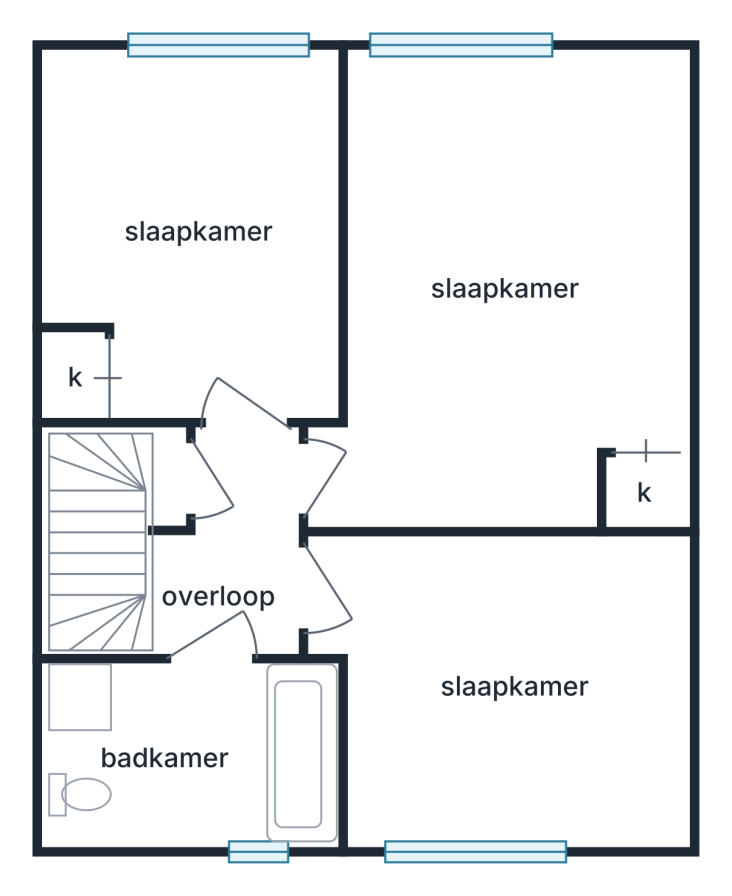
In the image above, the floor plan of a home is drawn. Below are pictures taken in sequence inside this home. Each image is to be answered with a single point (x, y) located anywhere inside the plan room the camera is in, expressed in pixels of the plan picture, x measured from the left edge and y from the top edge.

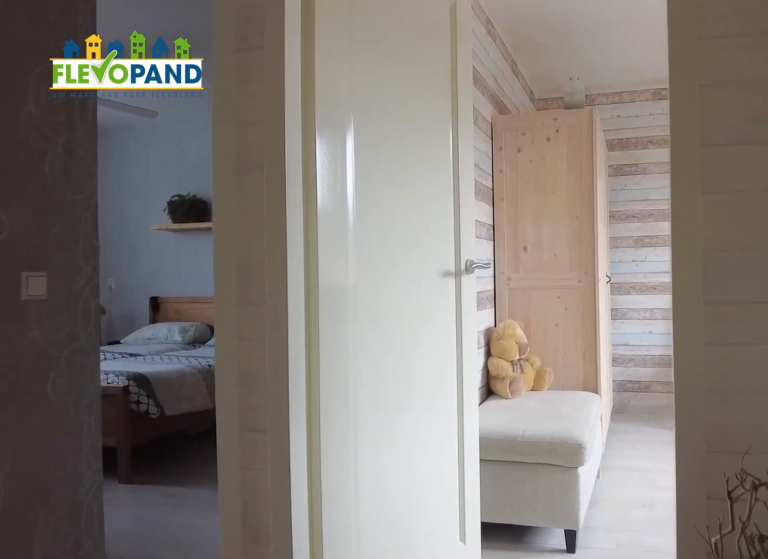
(233, 556)
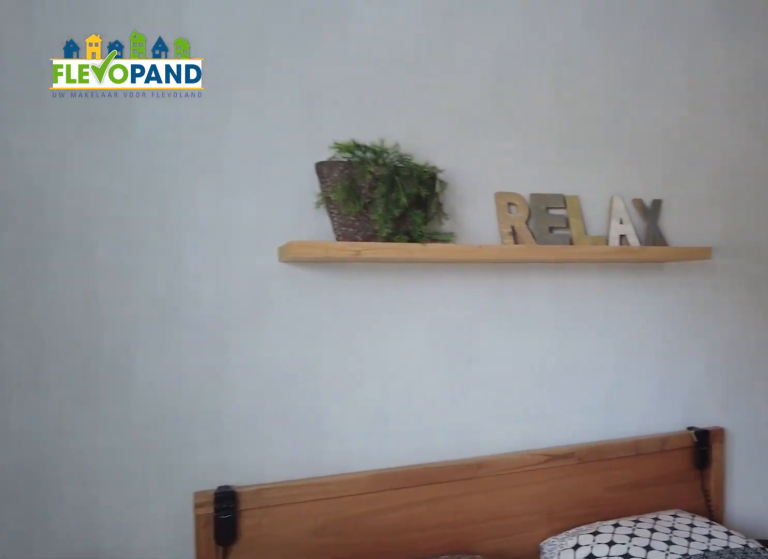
(486, 514)
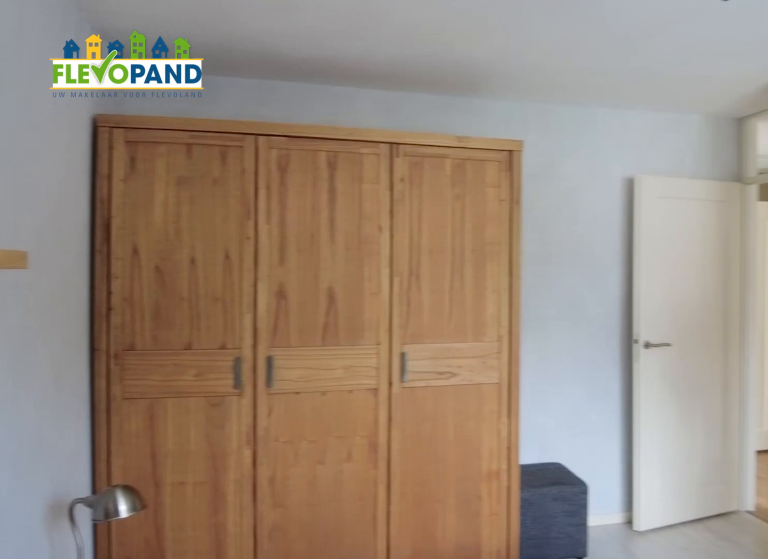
(486, 514)
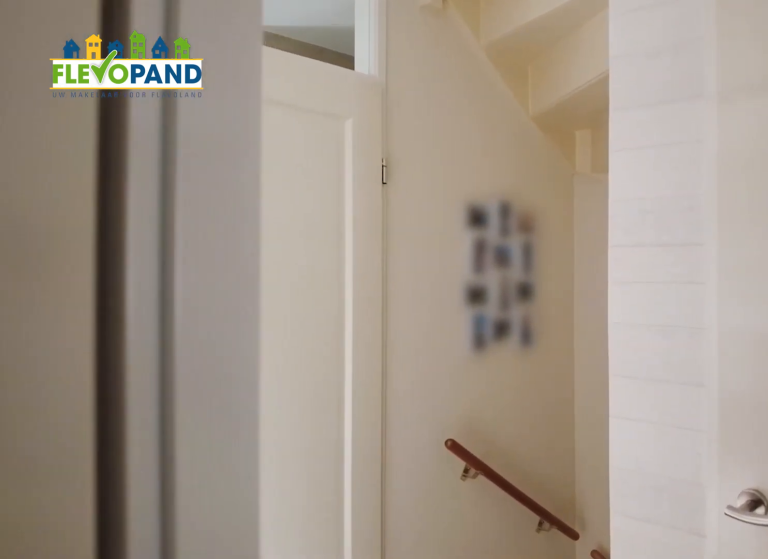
(235, 552)
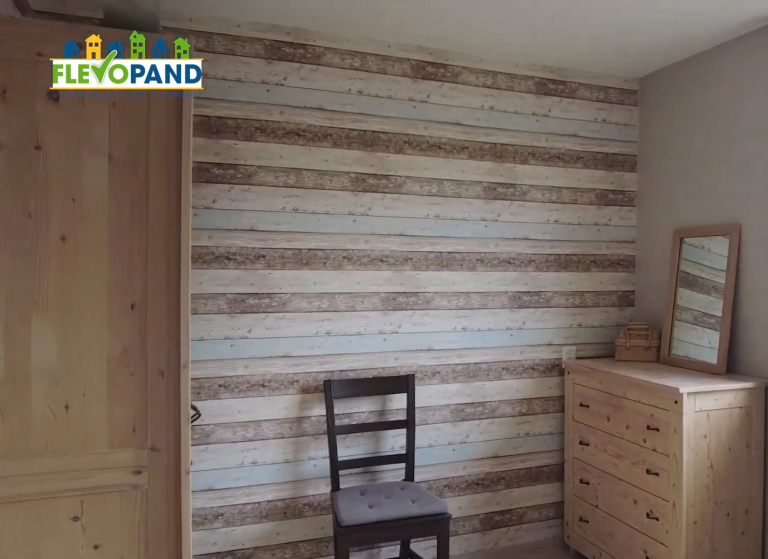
(507, 685)
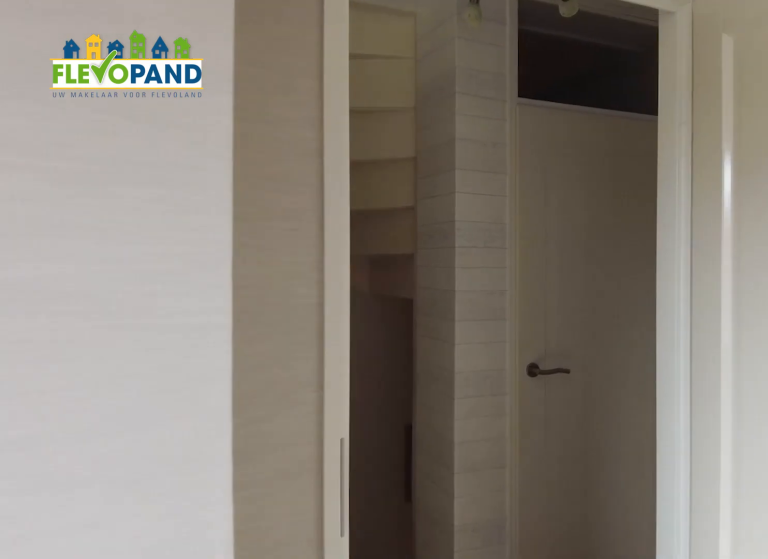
(507, 685)
